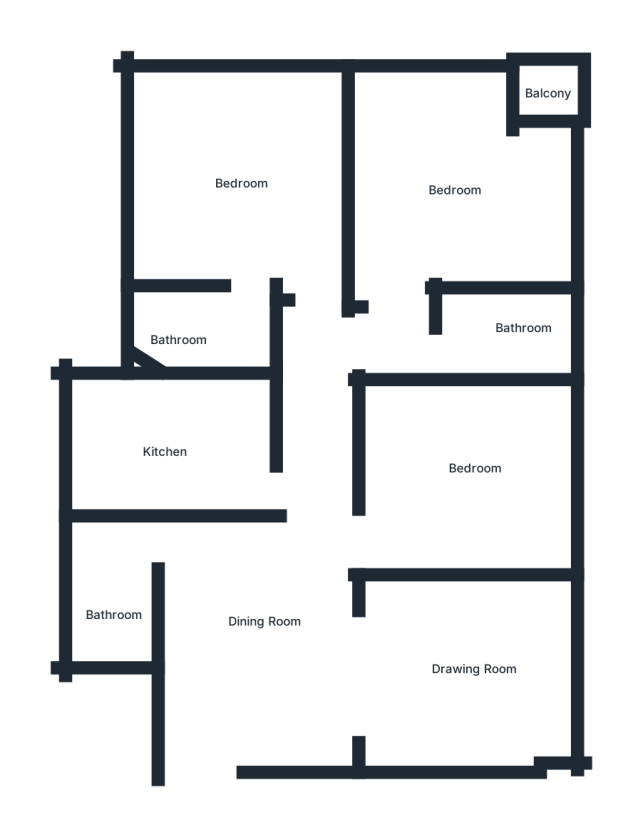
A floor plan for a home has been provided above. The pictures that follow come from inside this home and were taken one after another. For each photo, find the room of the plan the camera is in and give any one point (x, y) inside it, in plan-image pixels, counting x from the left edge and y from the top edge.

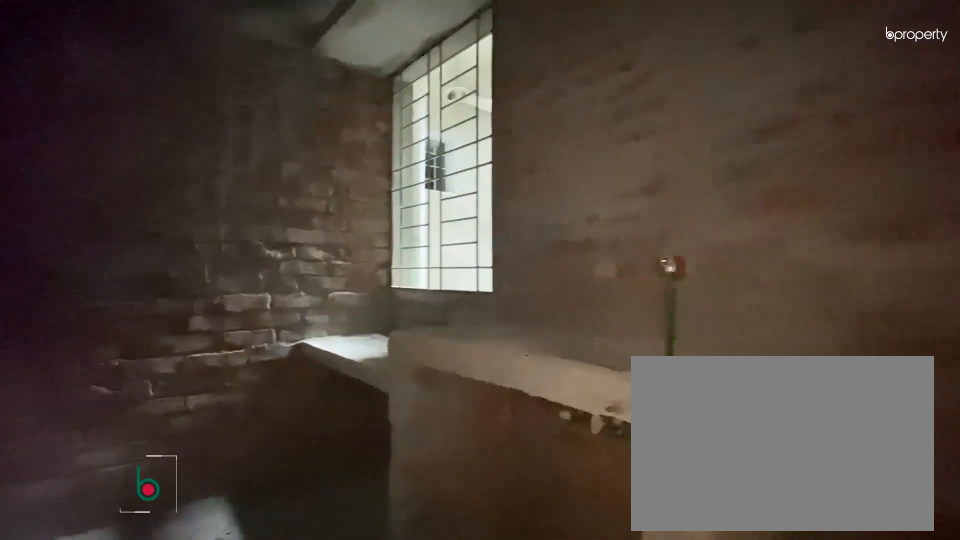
(184, 460)
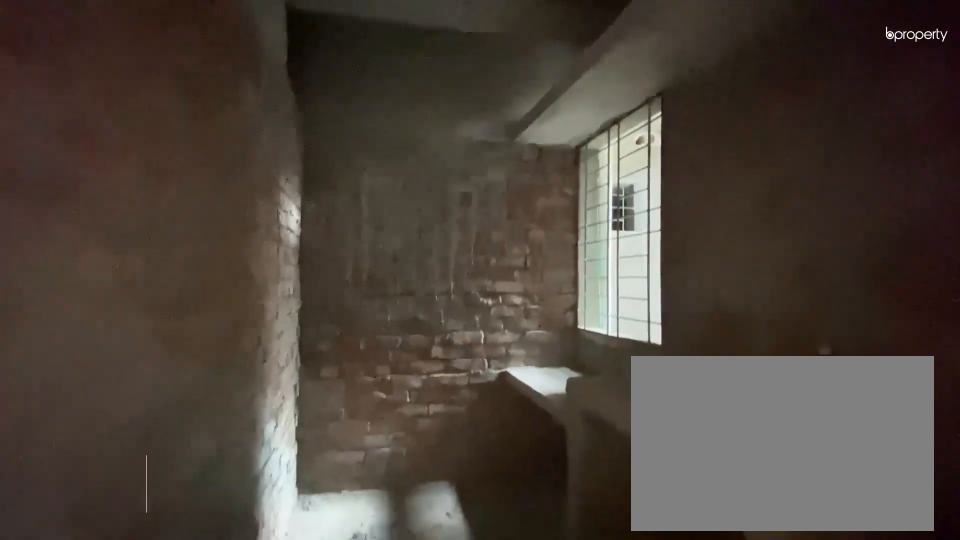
(184, 460)
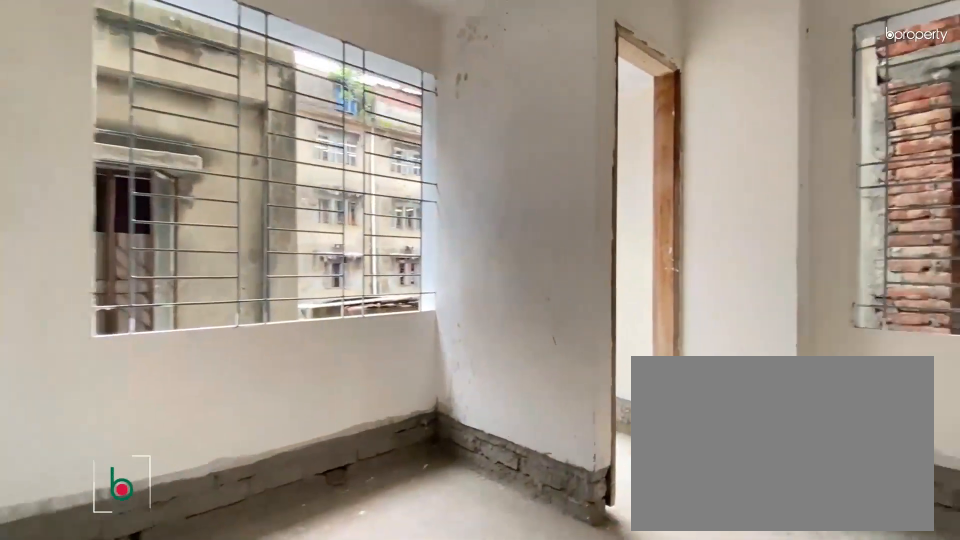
(451, 192)
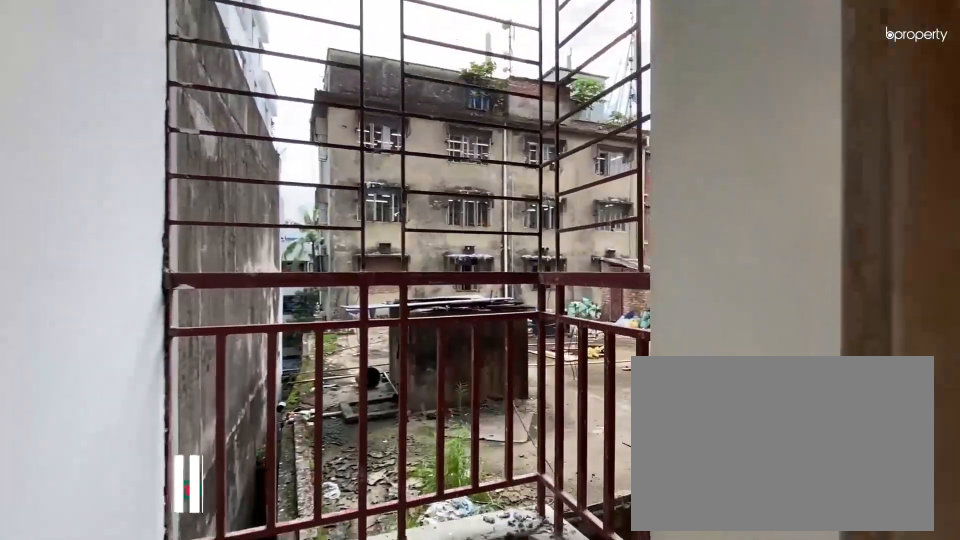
(548, 89)
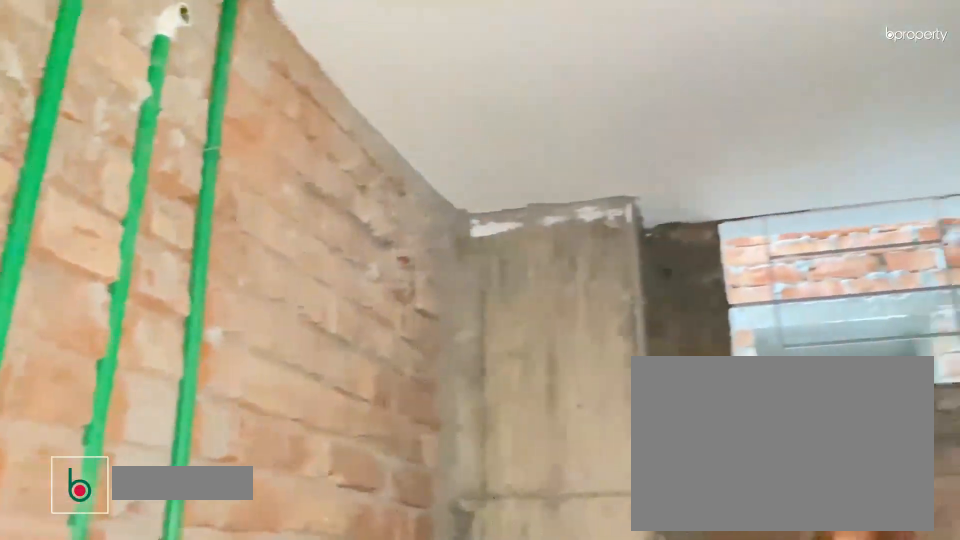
(500, 328)
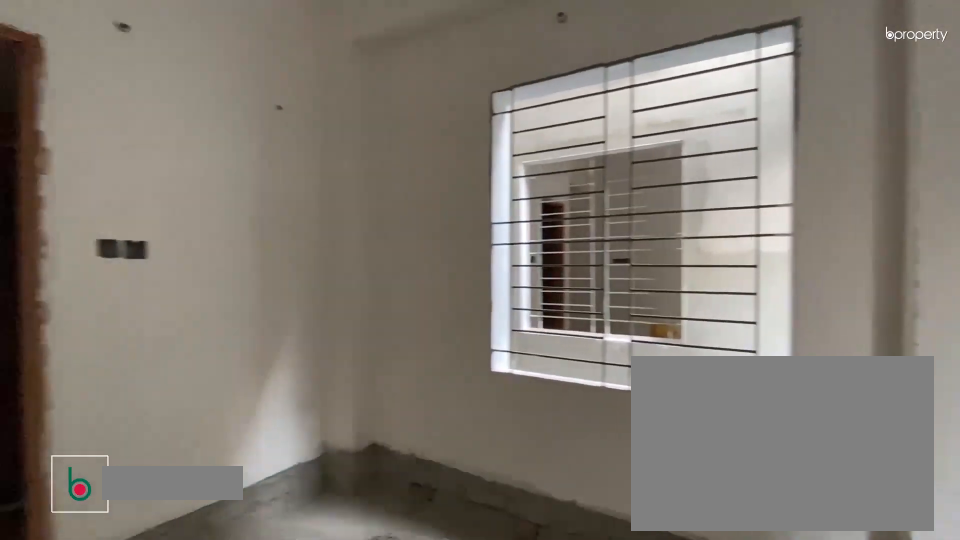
(239, 217)
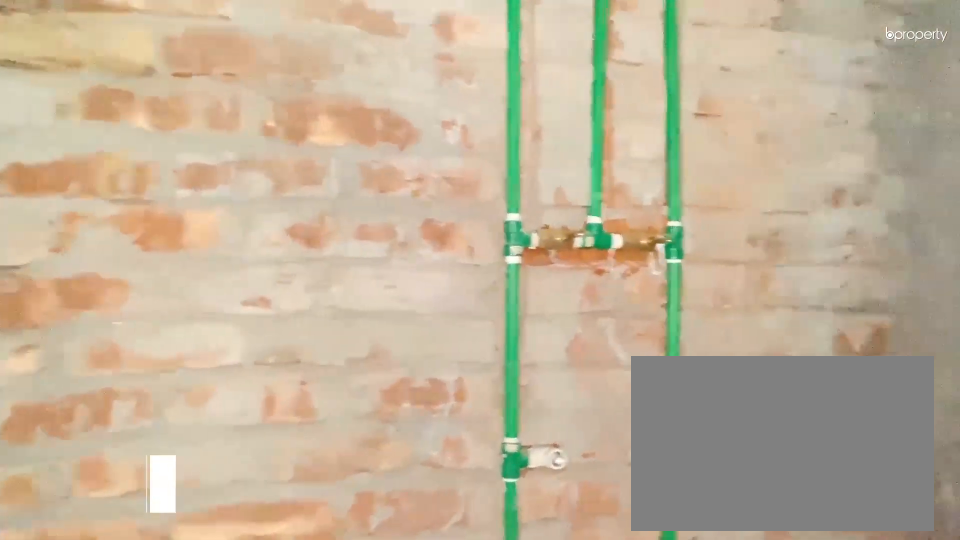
(196, 335)
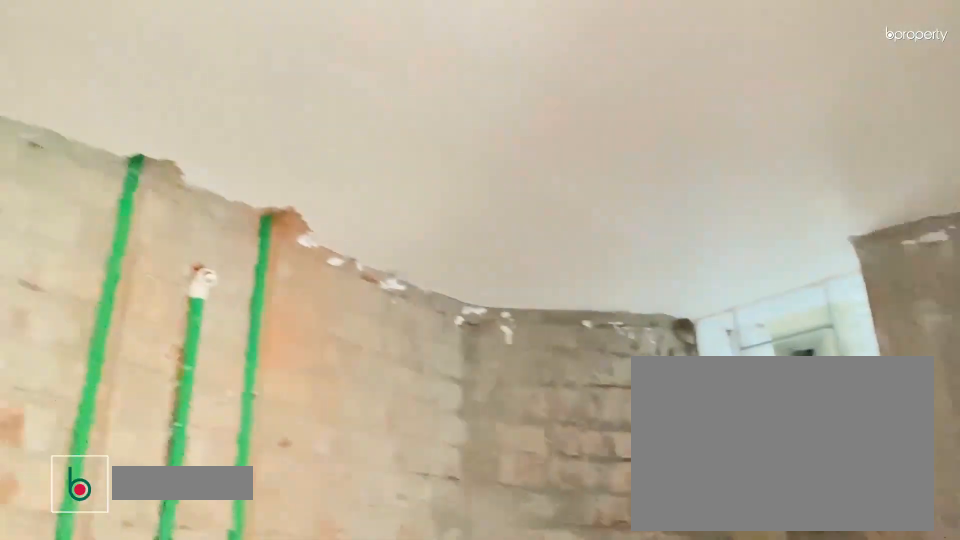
(196, 335)
